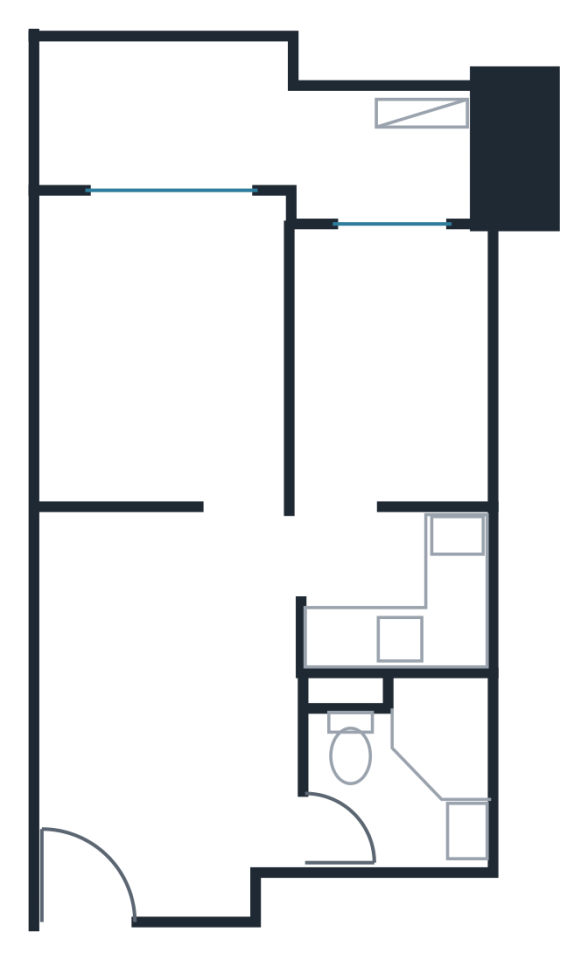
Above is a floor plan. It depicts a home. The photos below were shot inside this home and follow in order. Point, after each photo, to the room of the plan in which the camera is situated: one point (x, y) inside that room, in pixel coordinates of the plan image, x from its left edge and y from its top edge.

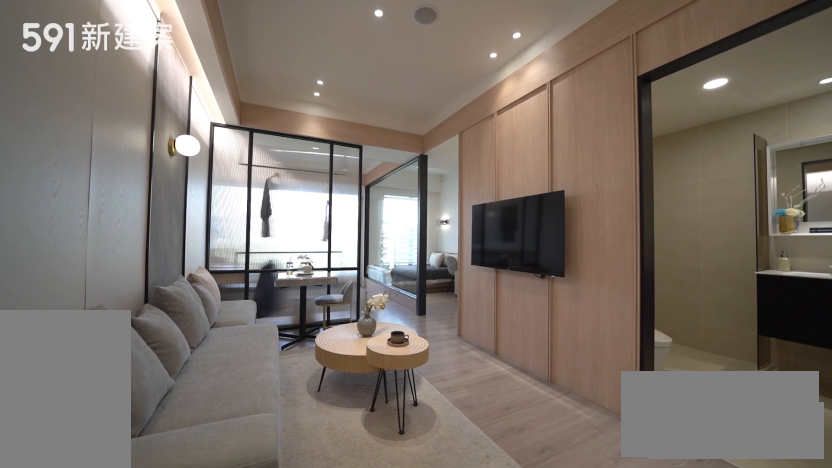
(158, 713)
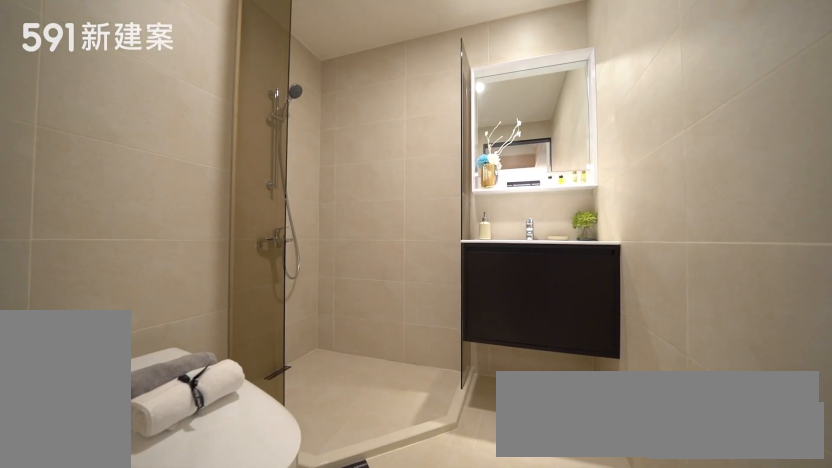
(402, 772)
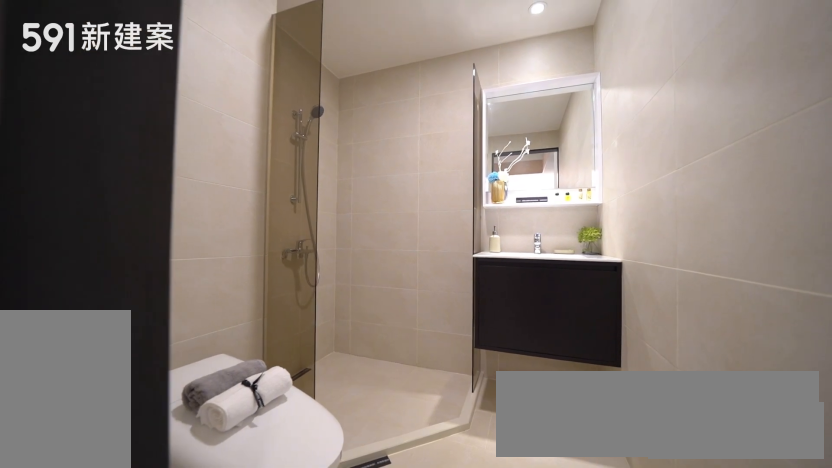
(402, 772)
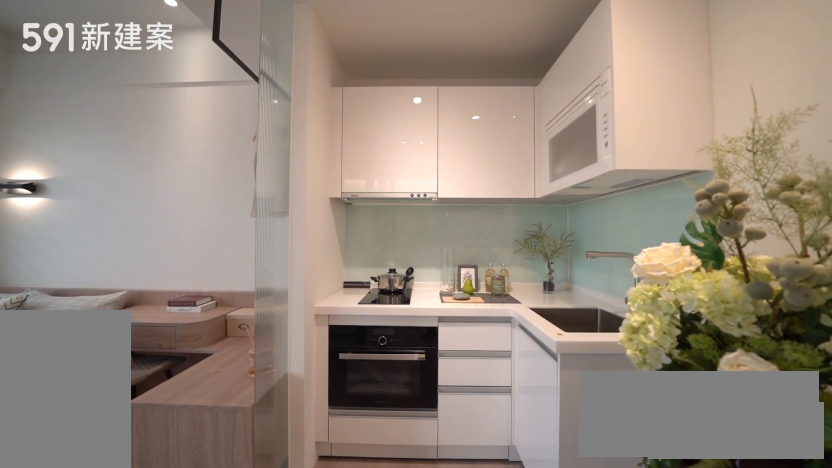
(399, 592)
